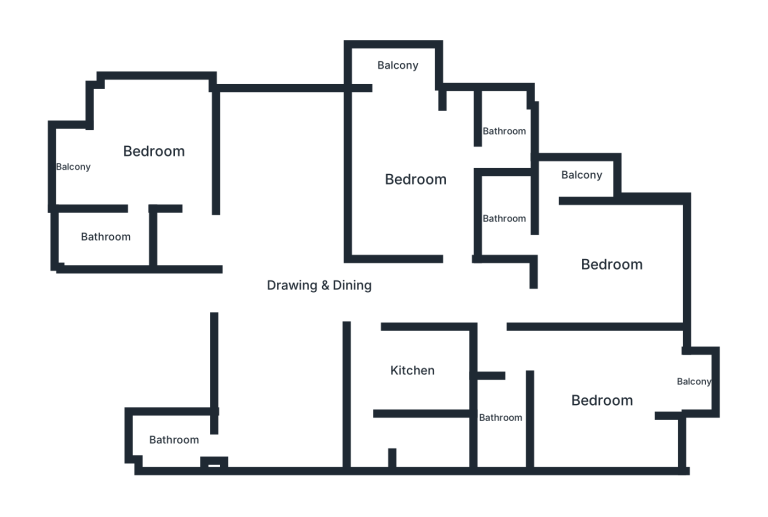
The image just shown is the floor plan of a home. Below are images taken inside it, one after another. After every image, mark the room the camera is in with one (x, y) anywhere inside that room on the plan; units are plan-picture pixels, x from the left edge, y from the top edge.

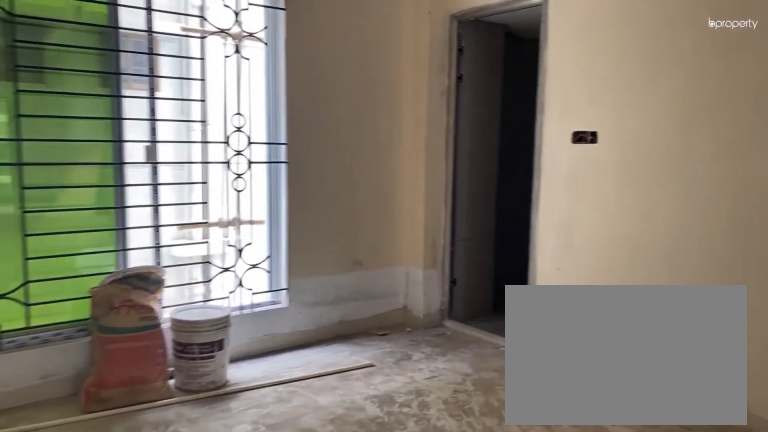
(319, 285)
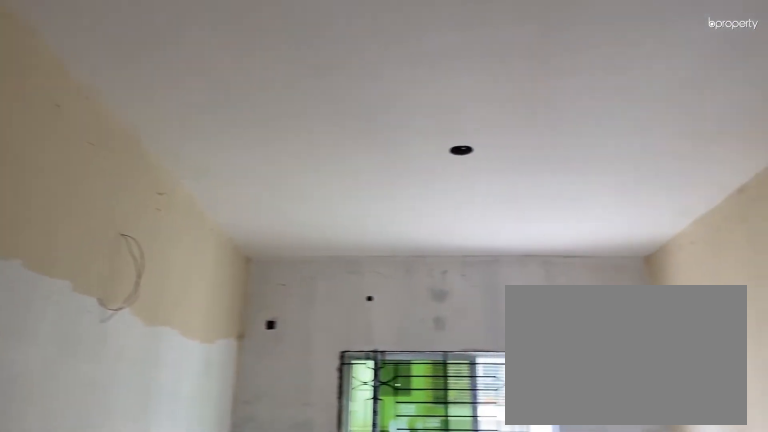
(319, 285)
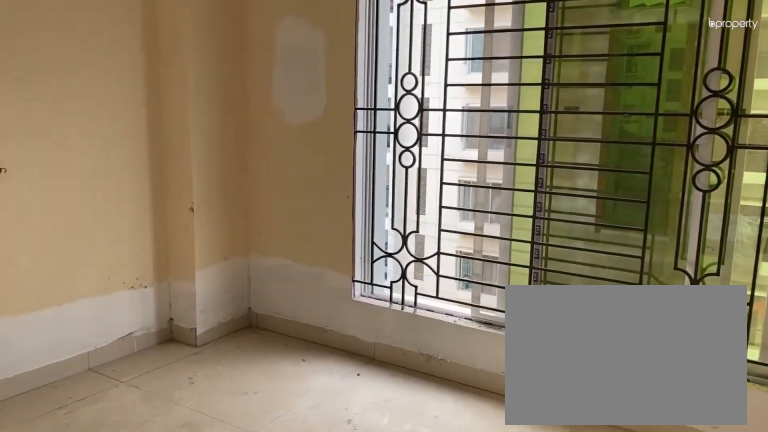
(155, 151)
